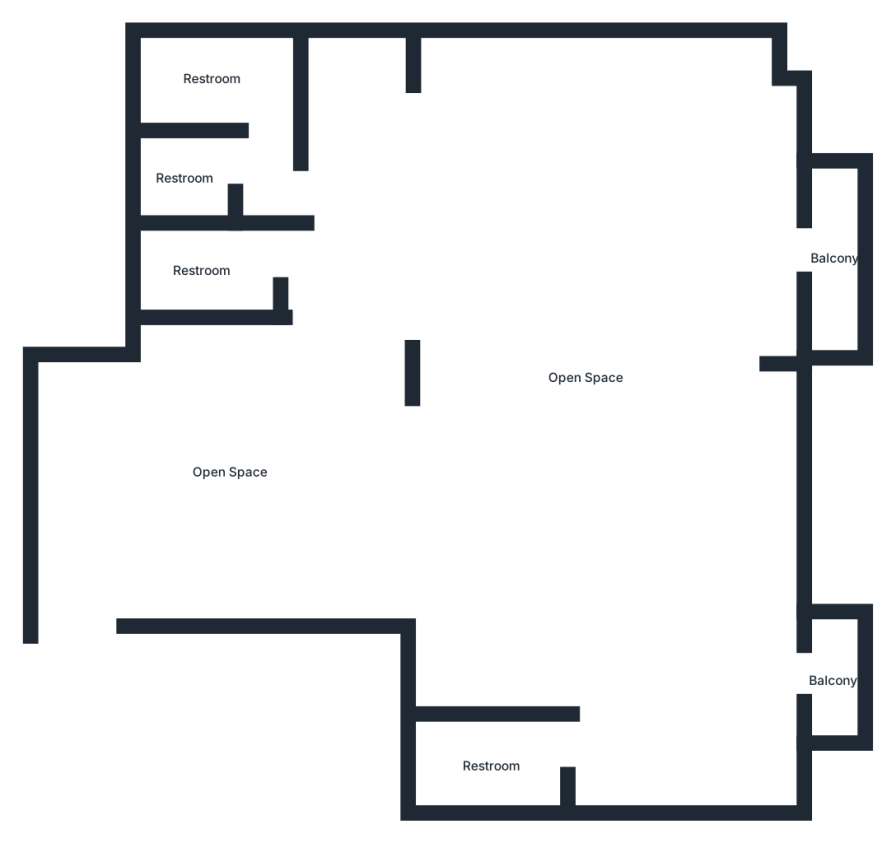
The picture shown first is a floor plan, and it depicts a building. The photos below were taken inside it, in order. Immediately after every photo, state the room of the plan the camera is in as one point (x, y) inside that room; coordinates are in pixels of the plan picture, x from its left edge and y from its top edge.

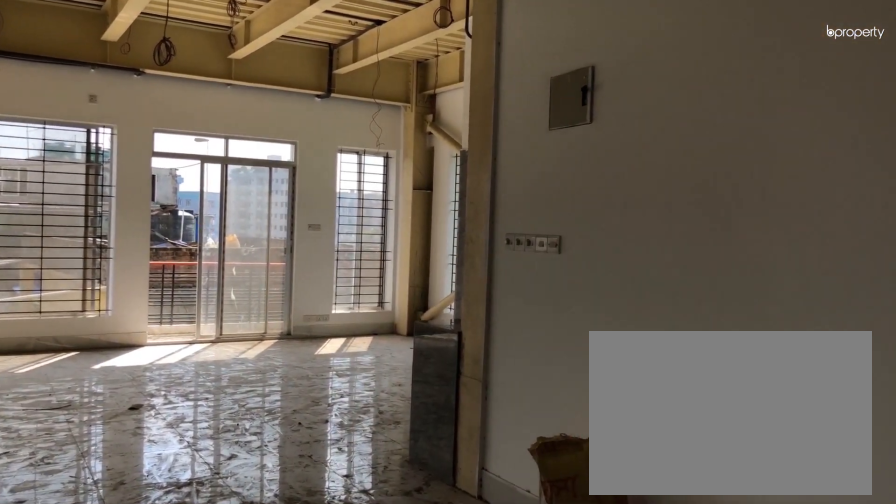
(234, 475)
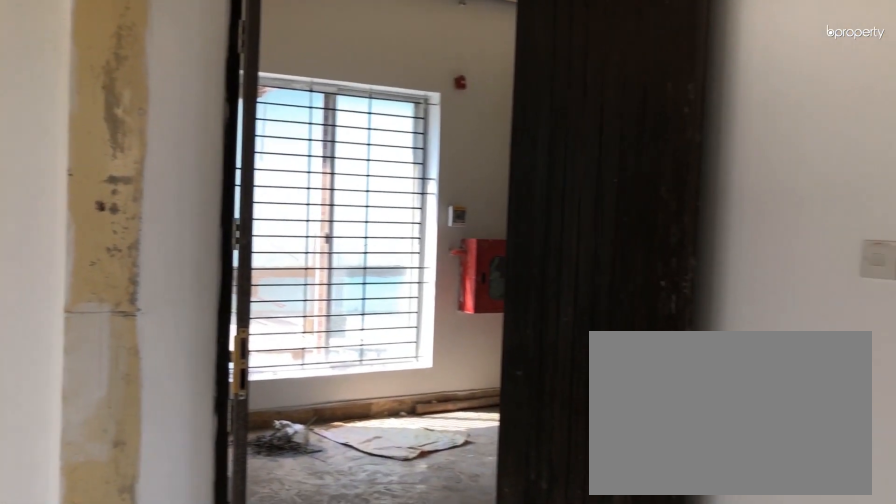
(234, 475)
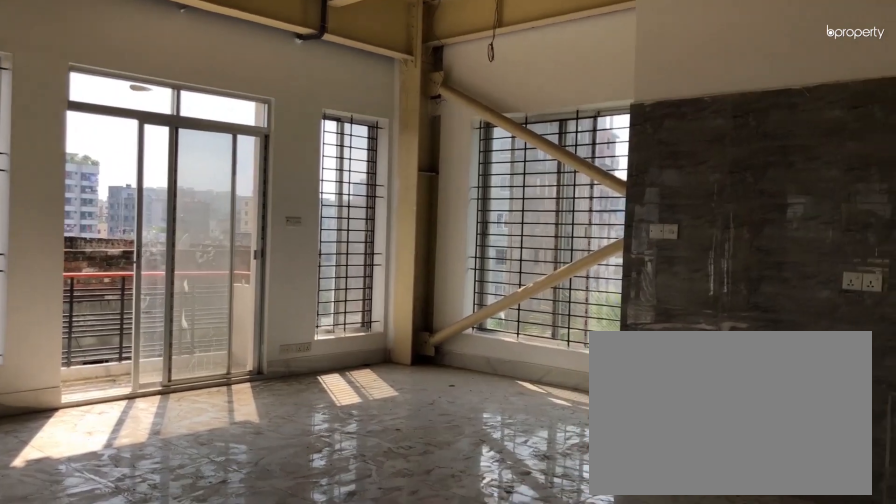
(581, 376)
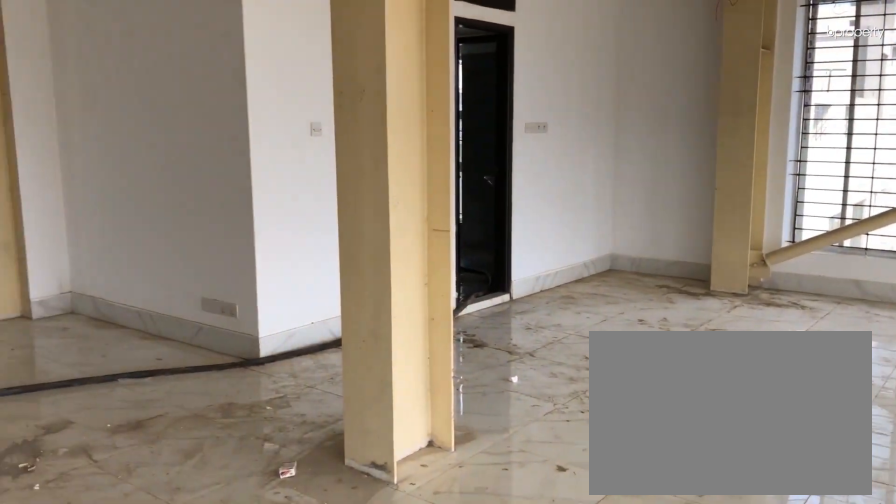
(581, 376)
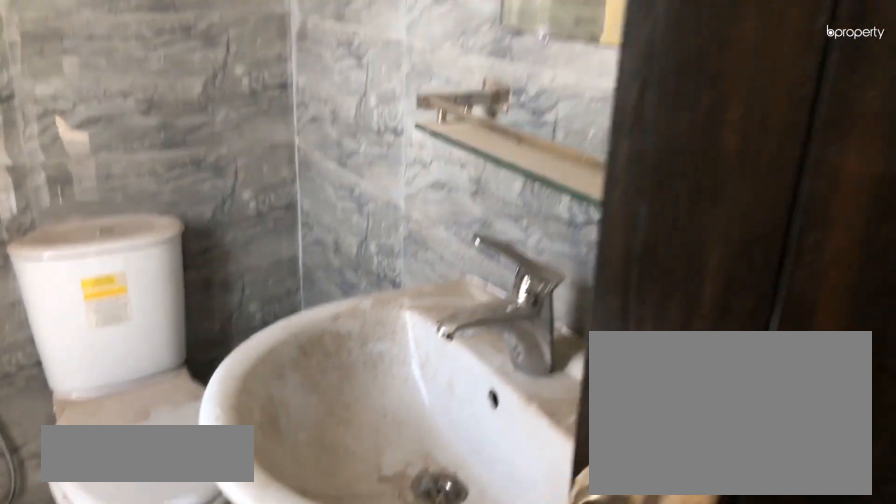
(482, 766)
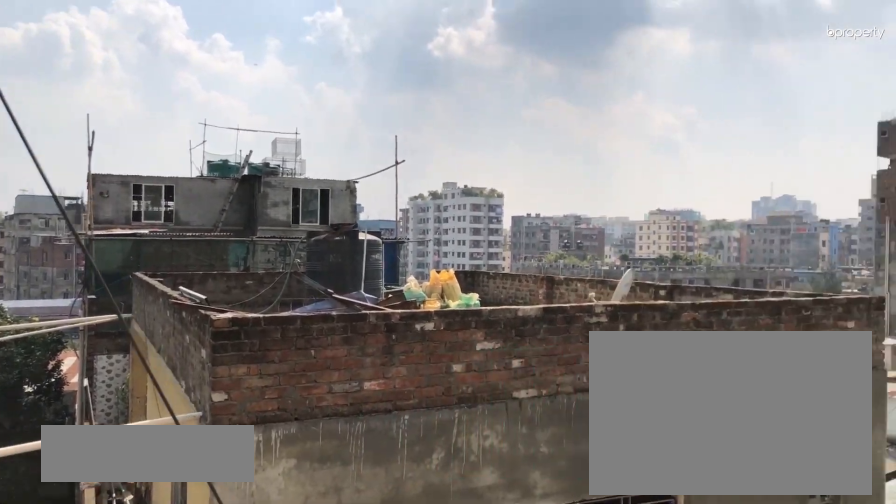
(836, 685)
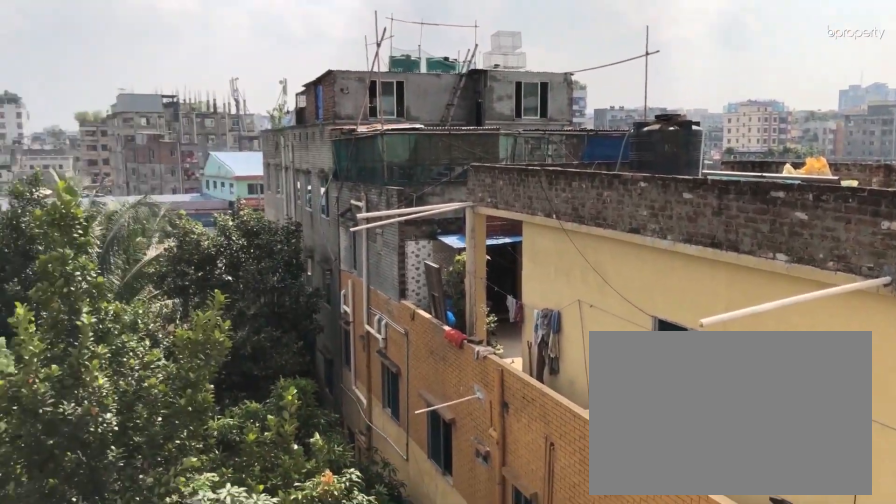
(842, 254)
